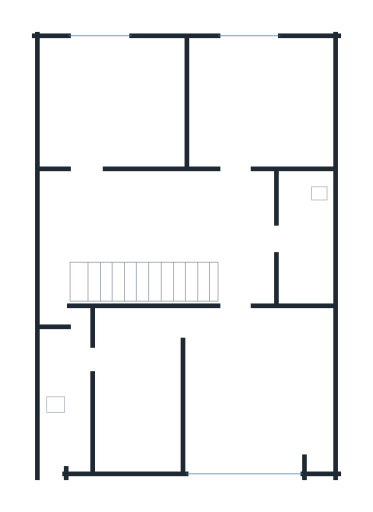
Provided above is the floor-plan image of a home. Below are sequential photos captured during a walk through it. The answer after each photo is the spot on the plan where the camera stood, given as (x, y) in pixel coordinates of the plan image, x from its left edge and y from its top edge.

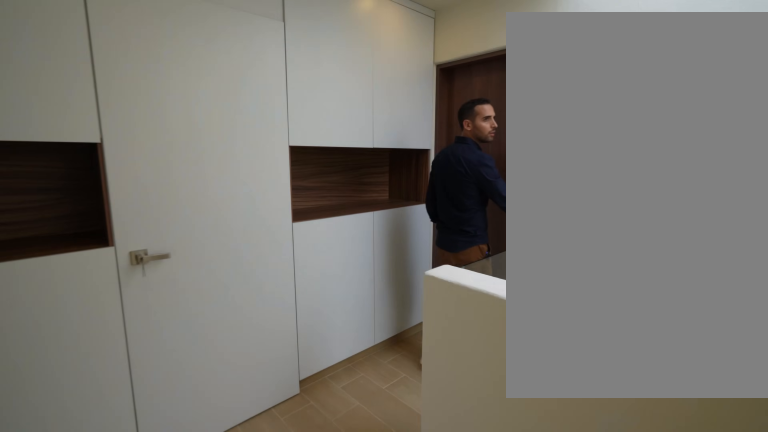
(192, 198)
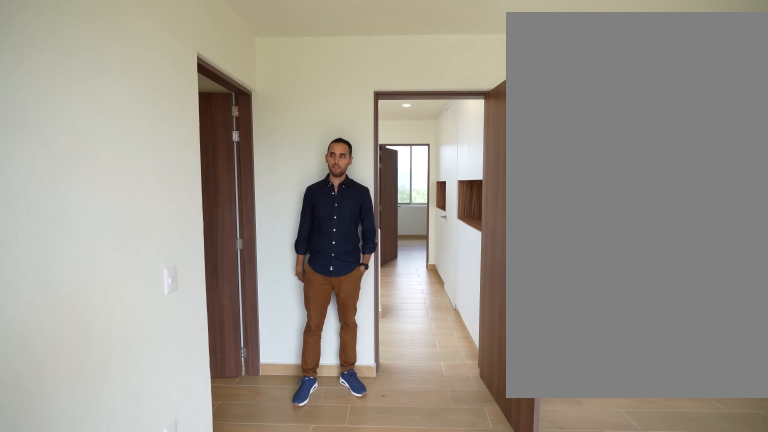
(227, 459)
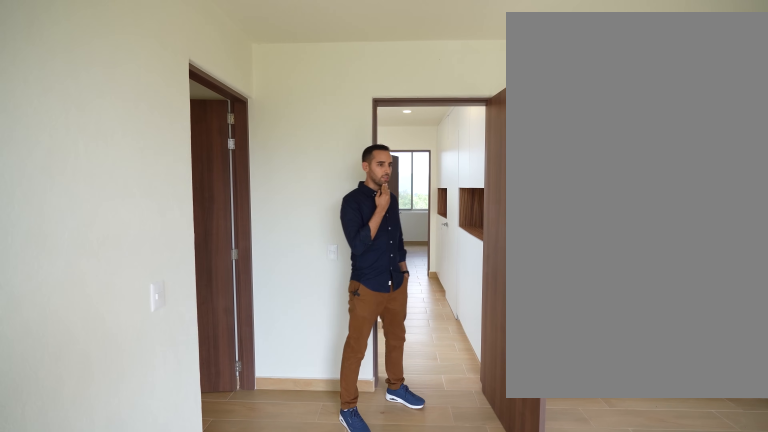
(227, 459)
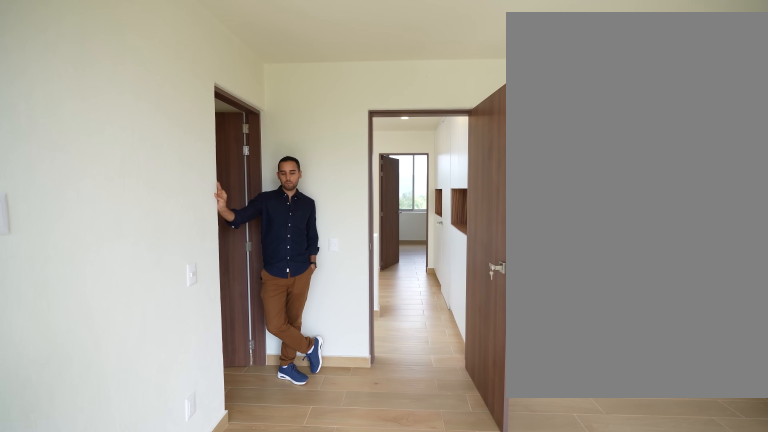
(230, 459)
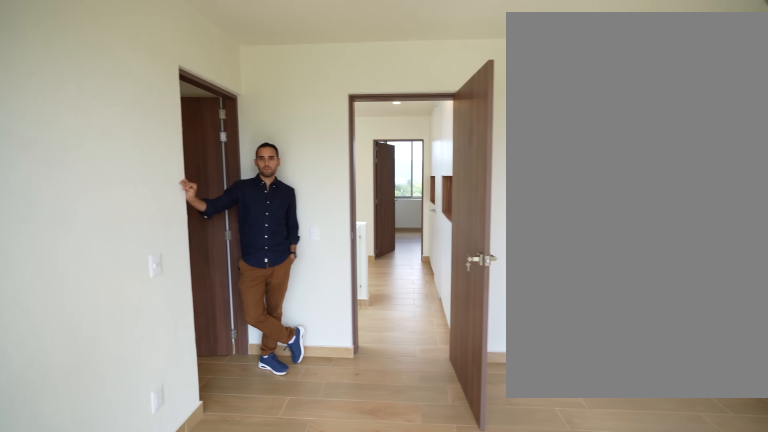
(236, 453)
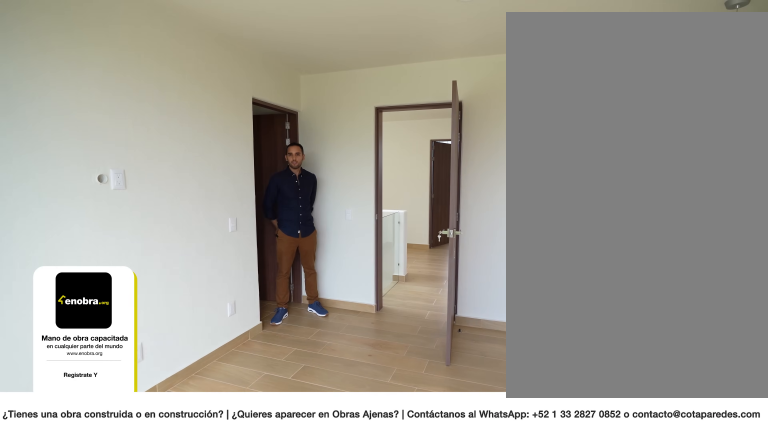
(282, 449)
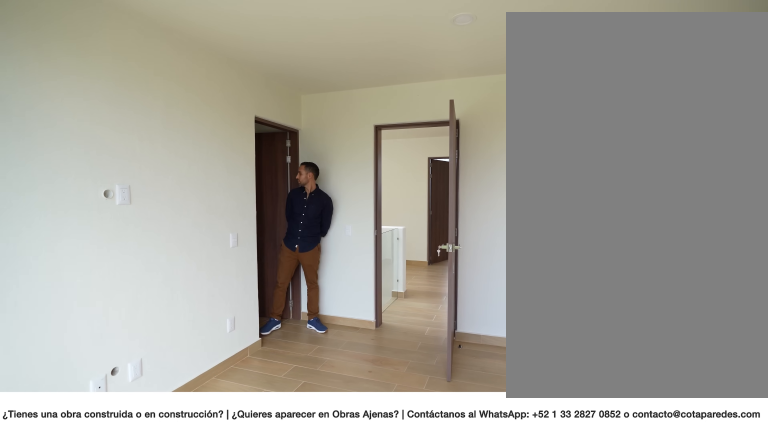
(282, 448)
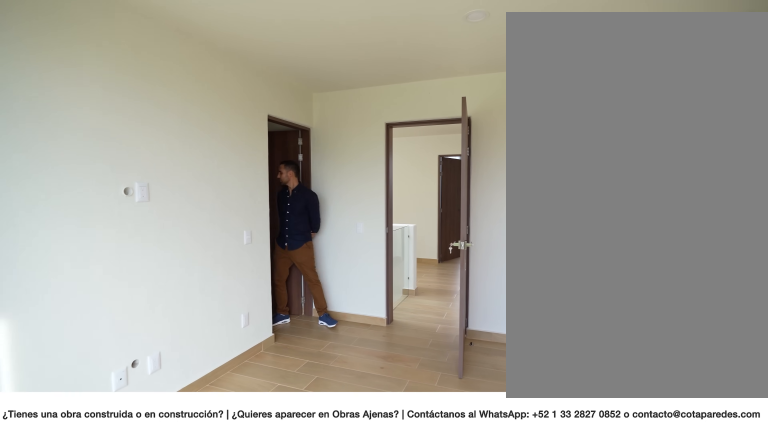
(282, 449)
